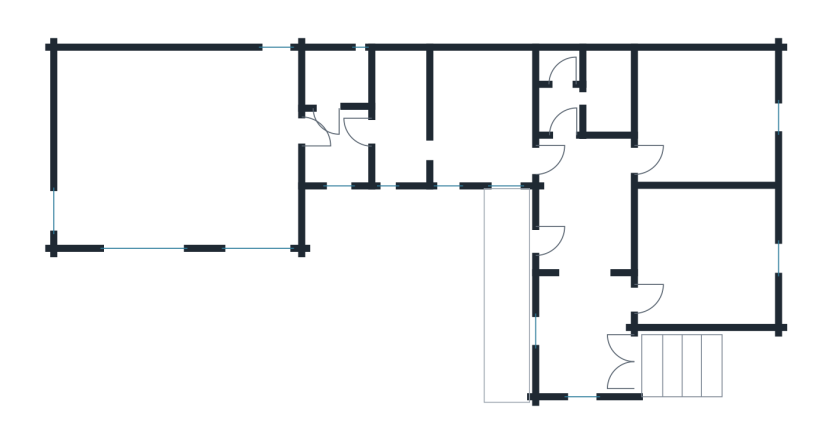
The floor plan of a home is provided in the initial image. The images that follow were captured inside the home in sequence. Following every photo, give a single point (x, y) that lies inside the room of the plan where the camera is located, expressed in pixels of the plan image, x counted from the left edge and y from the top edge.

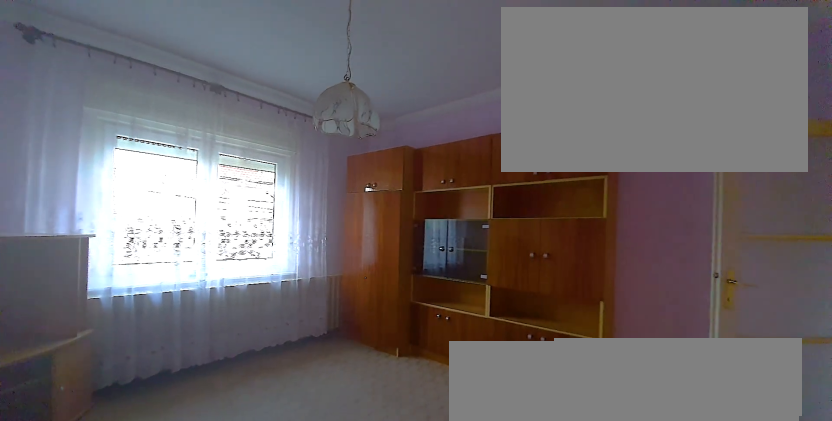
(705, 260)
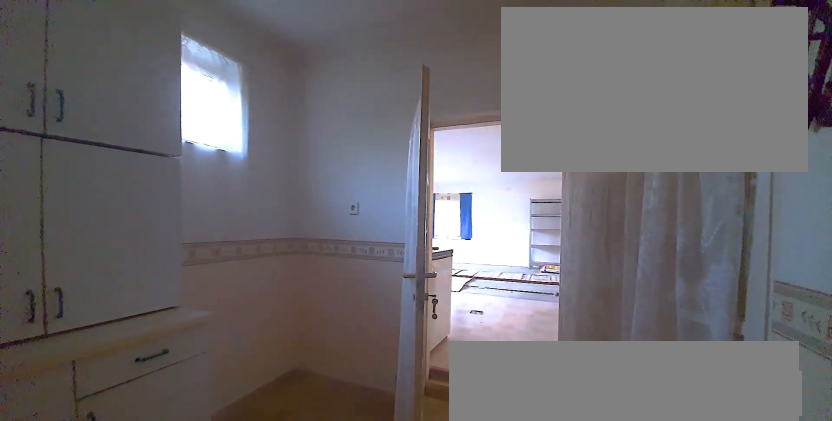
(335, 150)
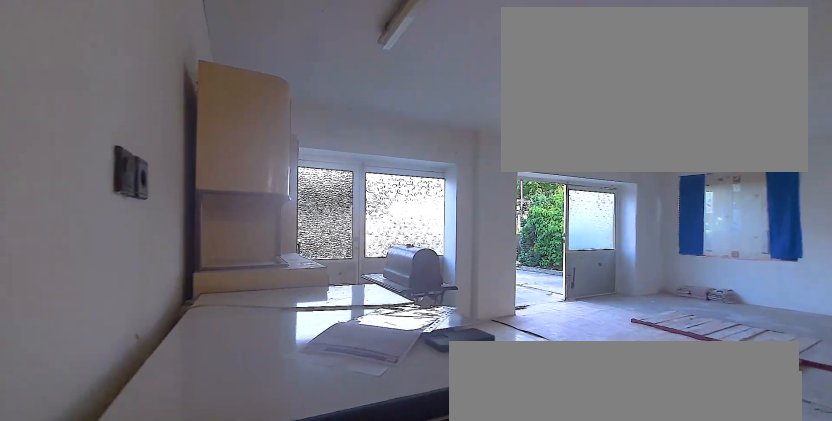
(178, 145)
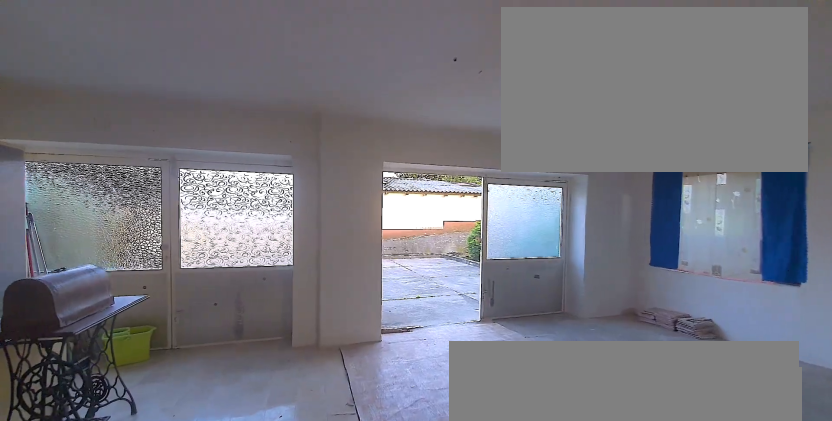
(178, 145)
